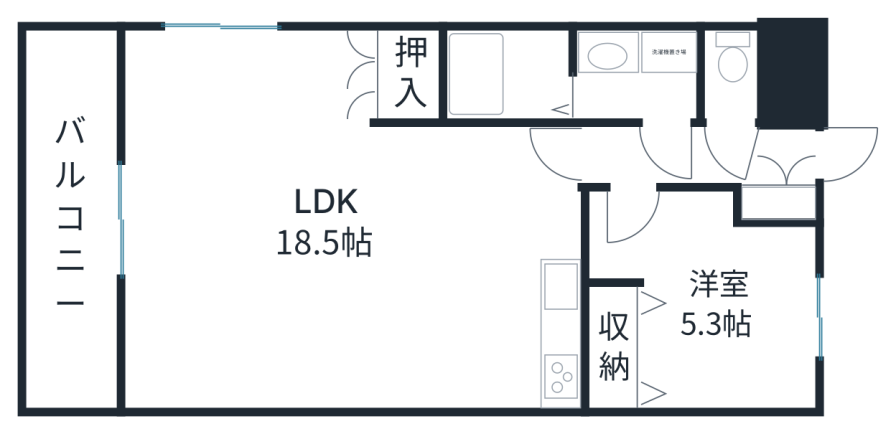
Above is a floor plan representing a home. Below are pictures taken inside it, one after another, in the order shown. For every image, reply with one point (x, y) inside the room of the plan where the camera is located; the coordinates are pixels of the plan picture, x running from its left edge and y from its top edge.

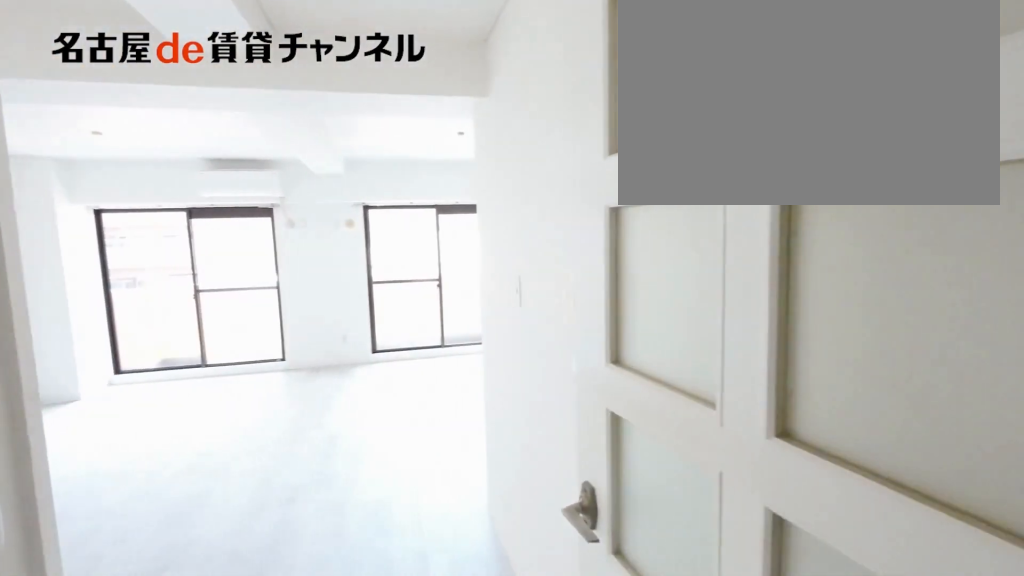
(618, 154)
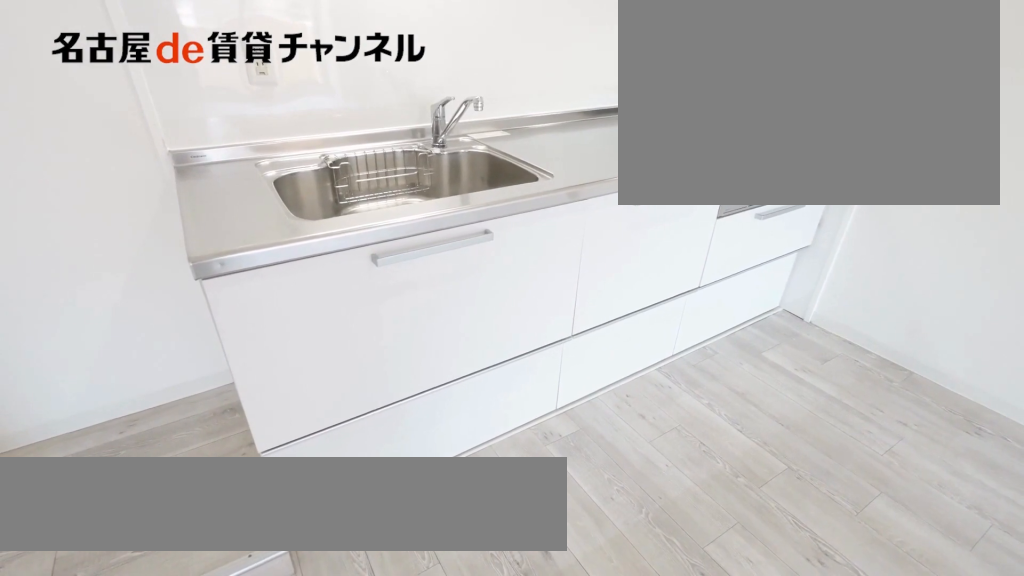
(570, 352)
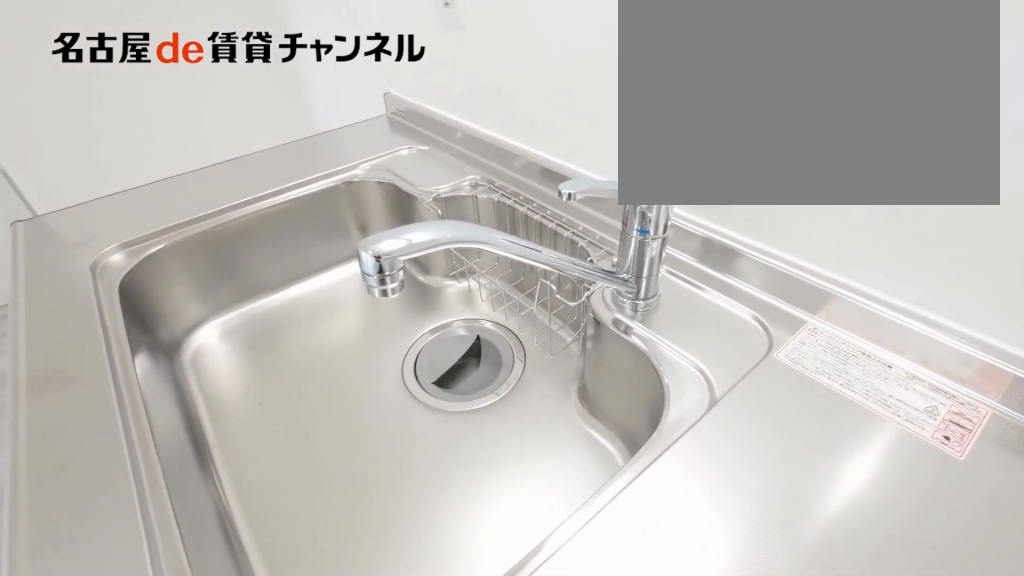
(570, 352)
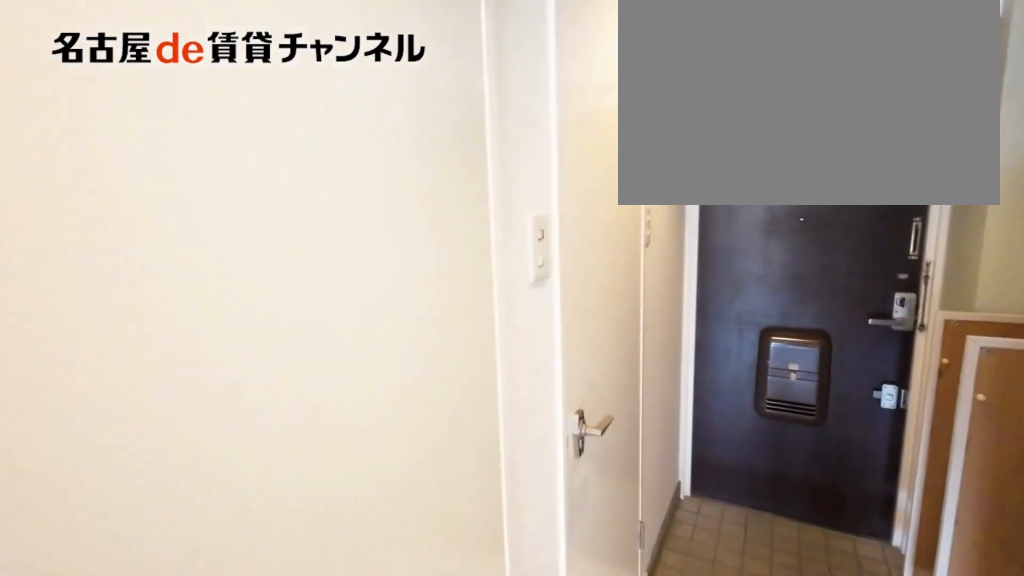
(666, 154)
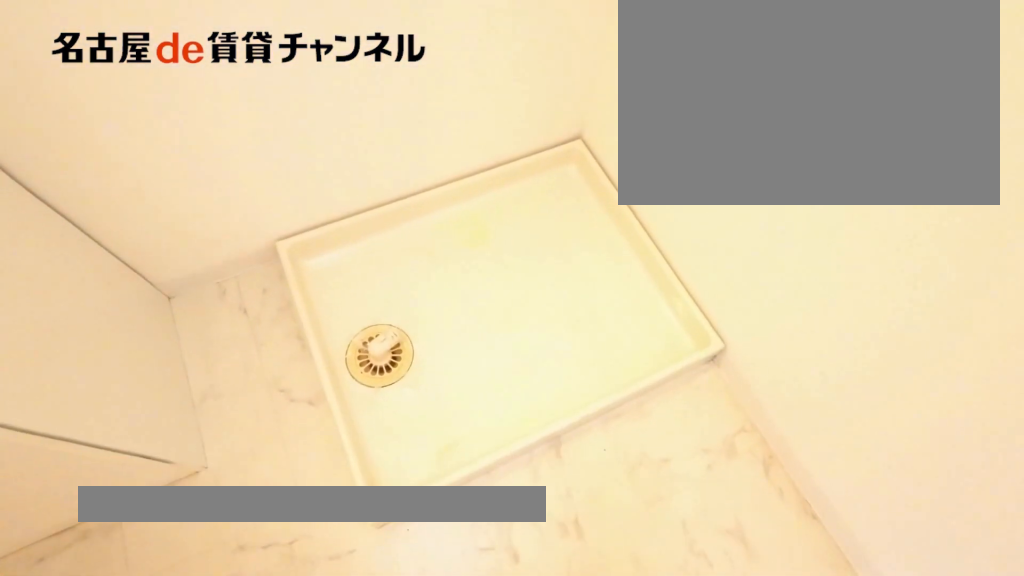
(637, 73)
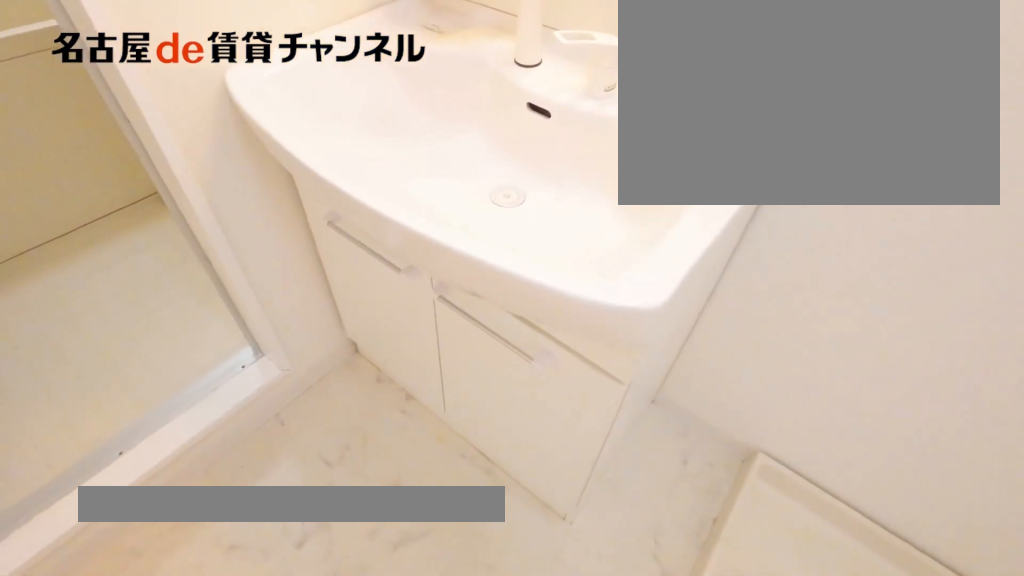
(637, 73)
